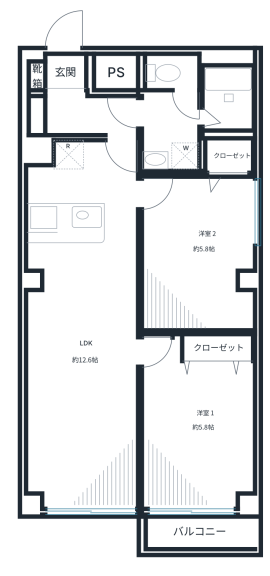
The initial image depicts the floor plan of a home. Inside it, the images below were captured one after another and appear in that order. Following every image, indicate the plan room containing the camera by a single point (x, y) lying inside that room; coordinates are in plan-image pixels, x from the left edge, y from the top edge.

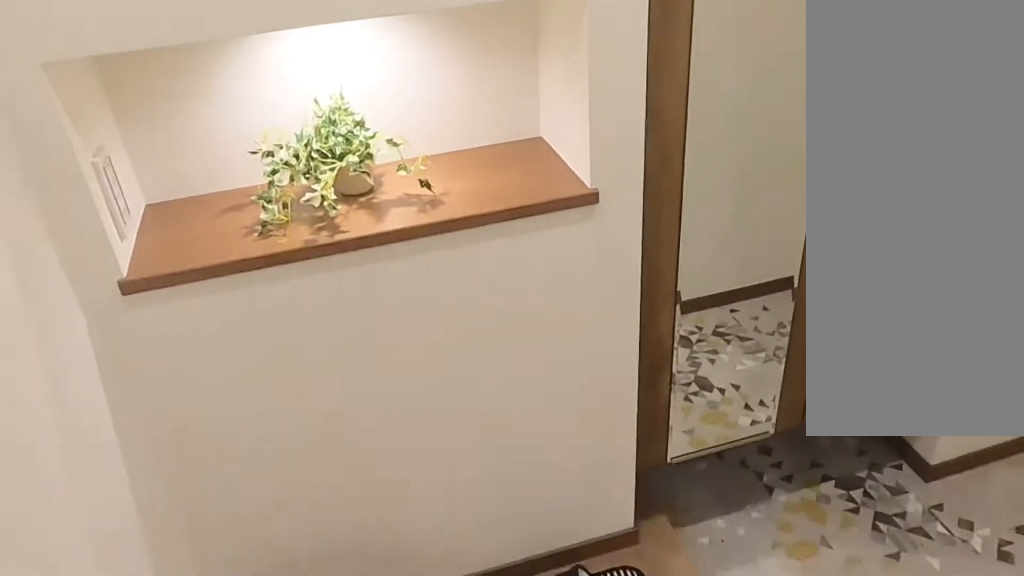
(73, 101)
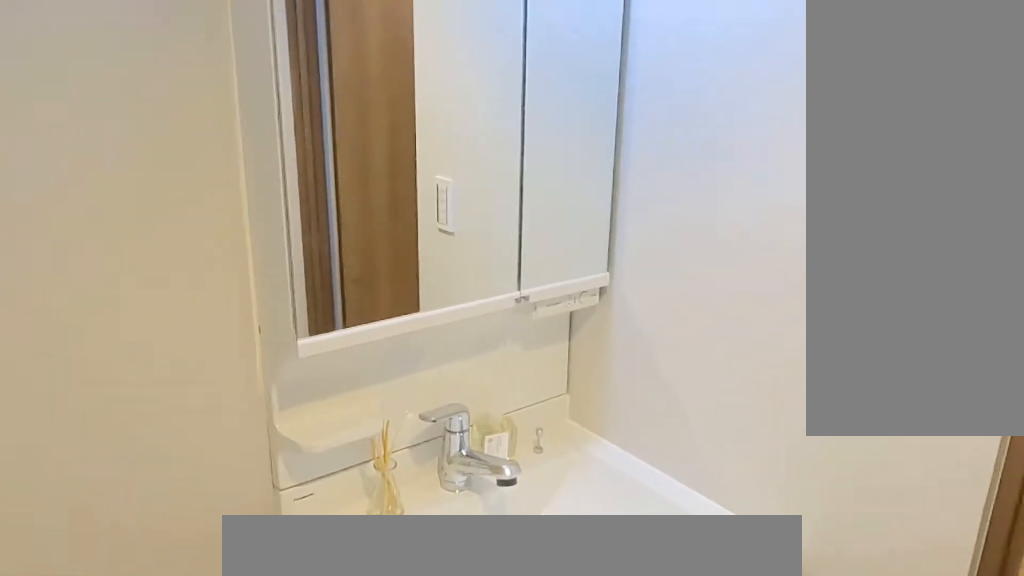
(191, 124)
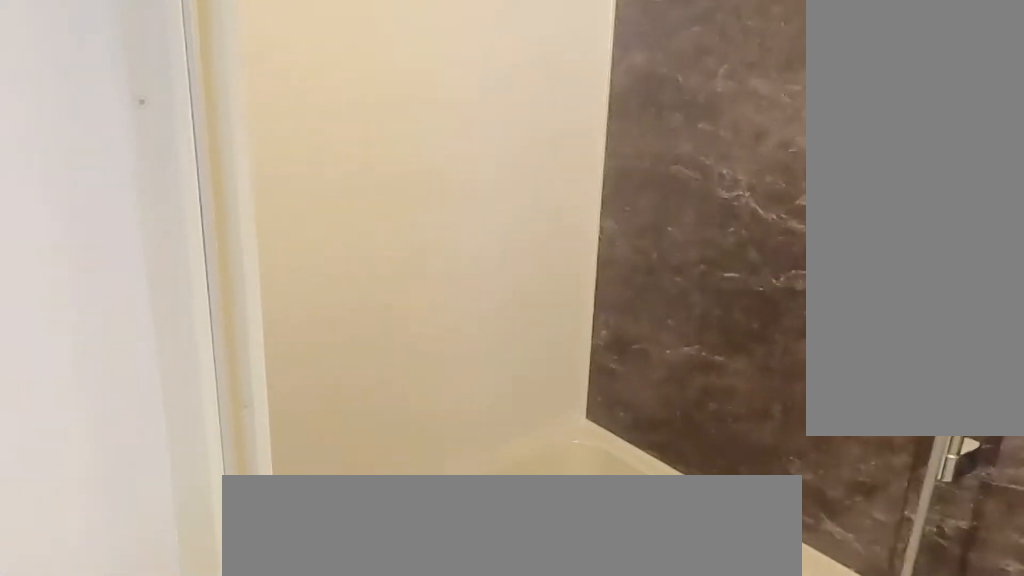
(191, 124)
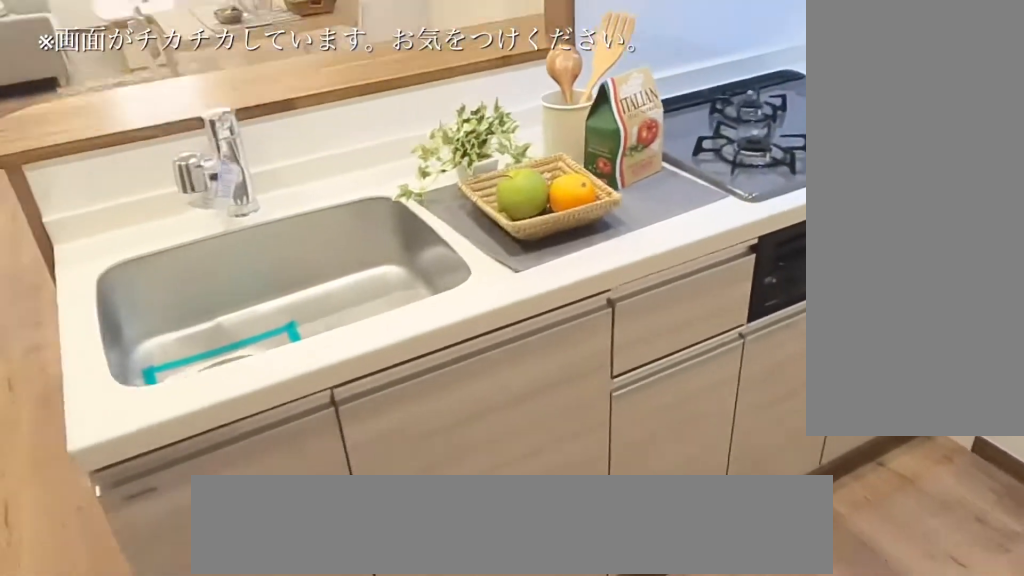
(71, 176)
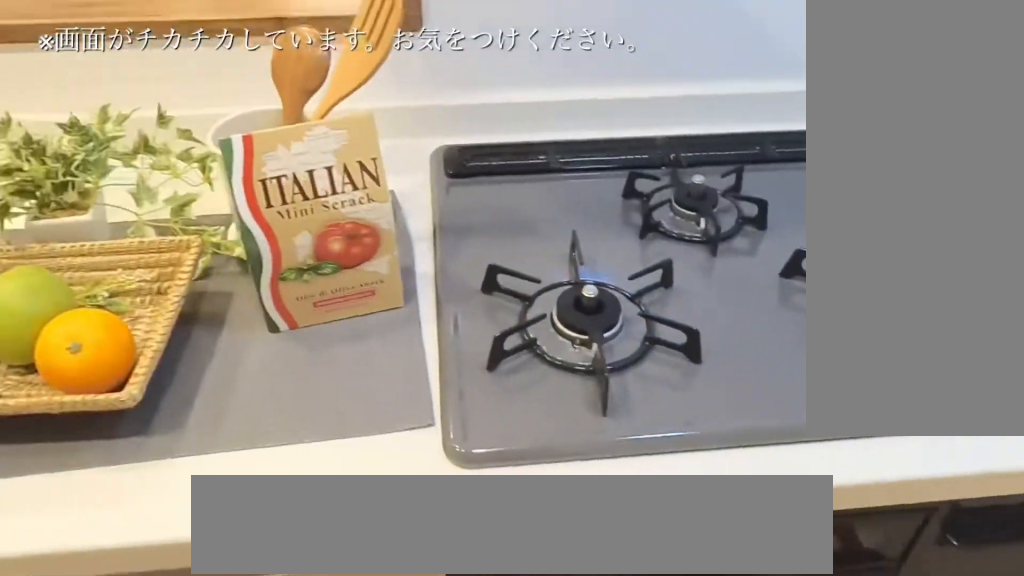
(72, 176)
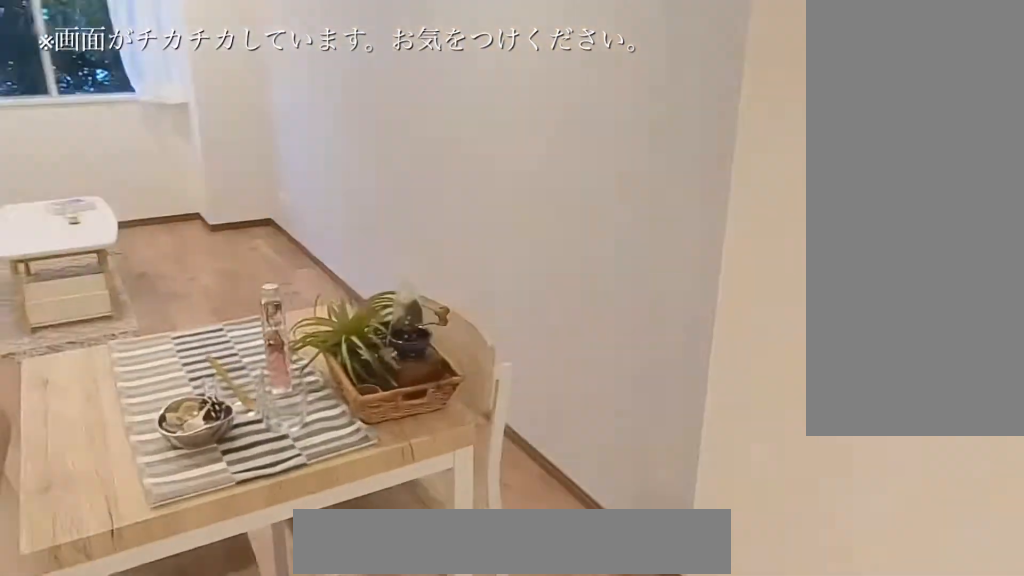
(86, 360)
